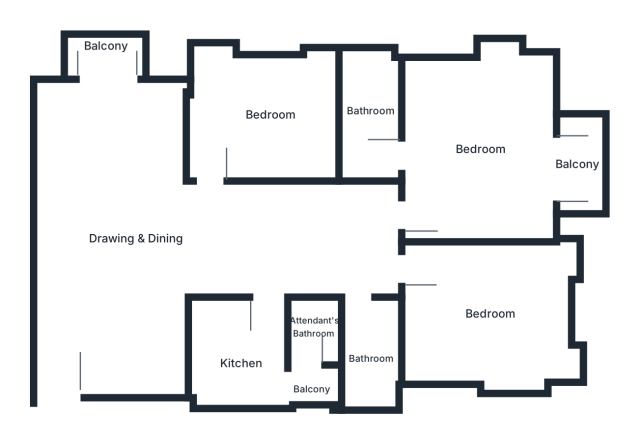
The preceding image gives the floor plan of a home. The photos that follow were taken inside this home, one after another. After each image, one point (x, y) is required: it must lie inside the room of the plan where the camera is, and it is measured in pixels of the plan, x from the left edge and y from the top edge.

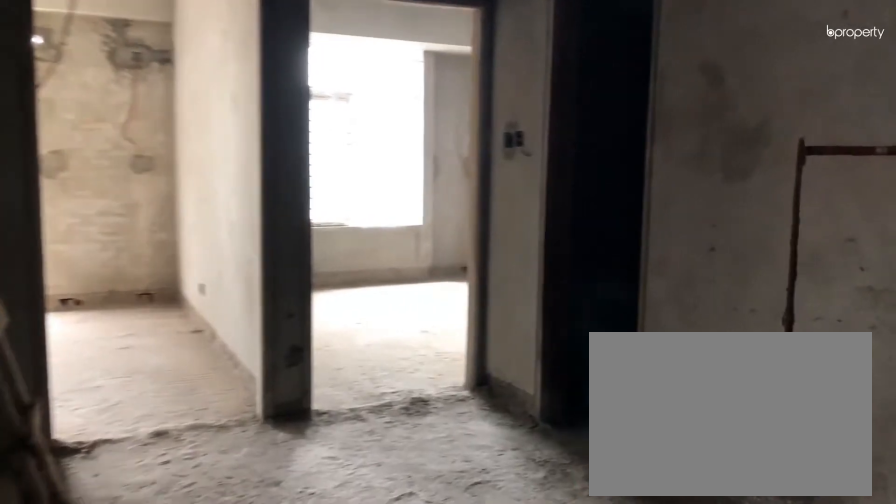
(292, 237)
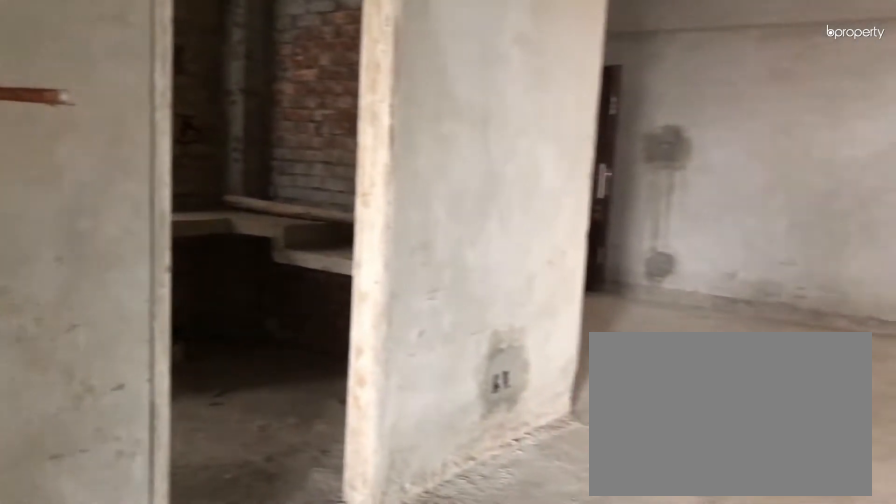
(292, 237)
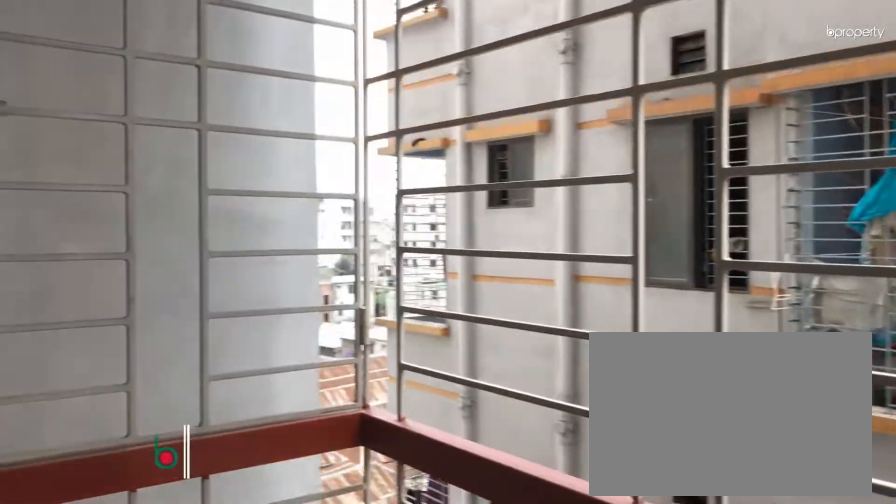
(105, 52)
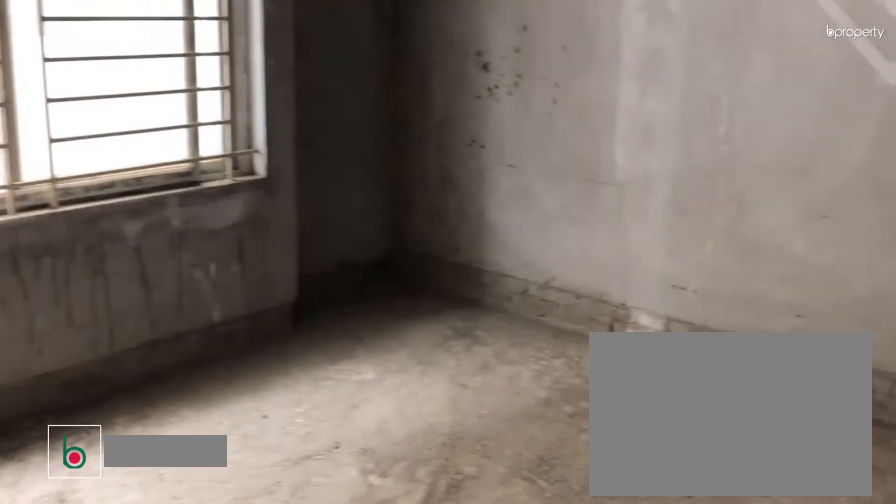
(270, 117)
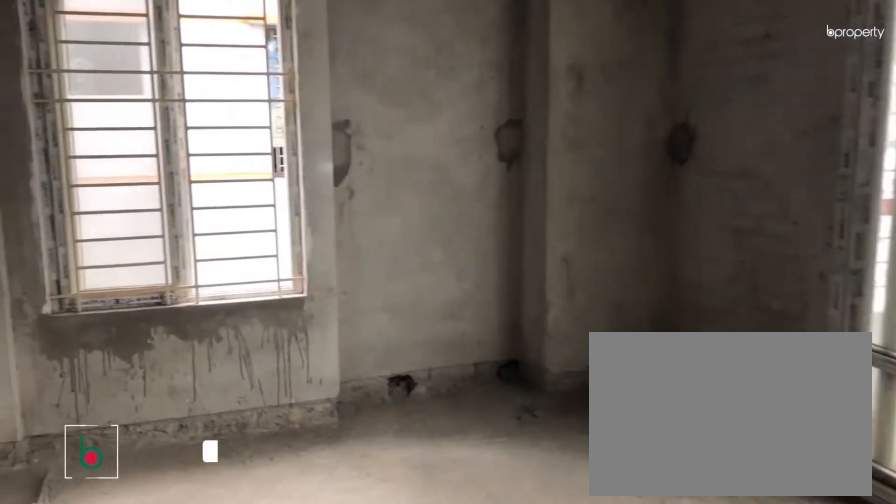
(481, 145)
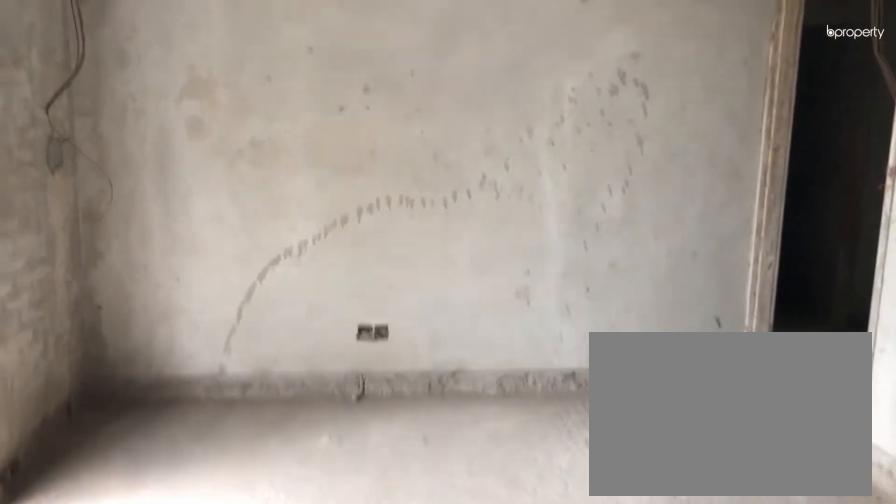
(486, 148)
